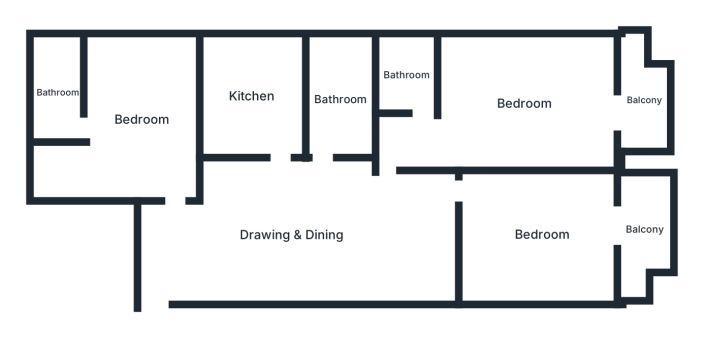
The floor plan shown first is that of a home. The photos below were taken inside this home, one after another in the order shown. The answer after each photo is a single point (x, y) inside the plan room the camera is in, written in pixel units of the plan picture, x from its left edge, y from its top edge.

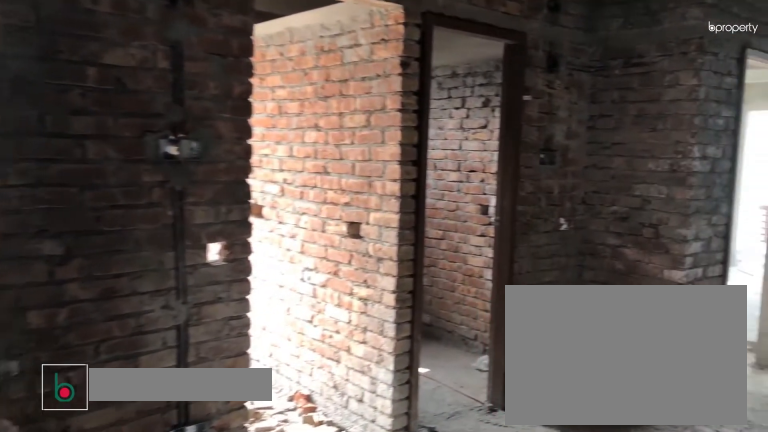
(290, 235)
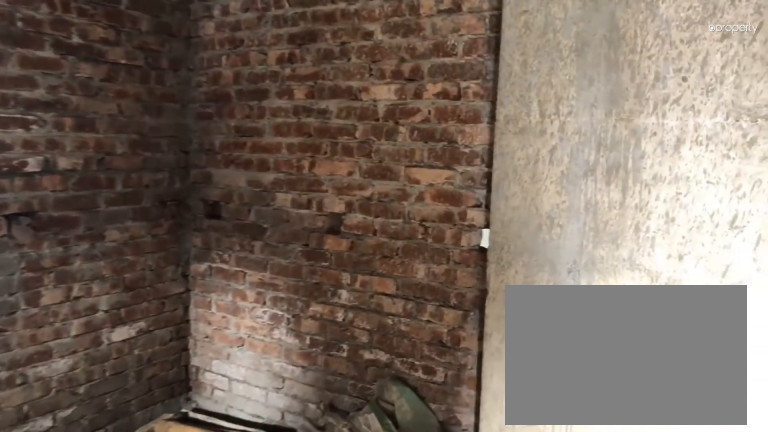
(290, 235)
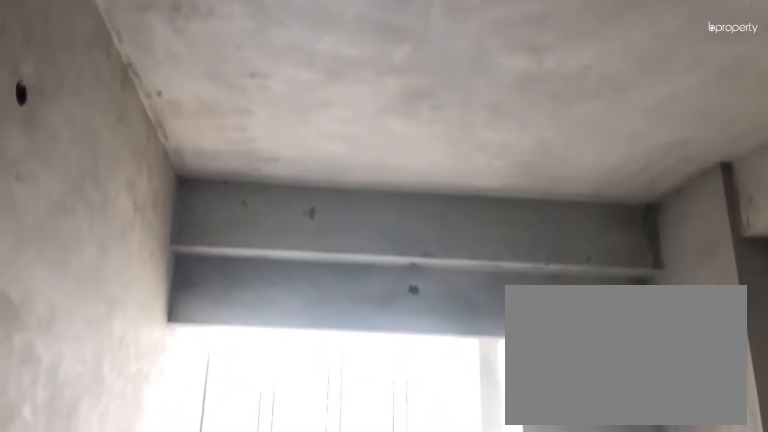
(541, 235)
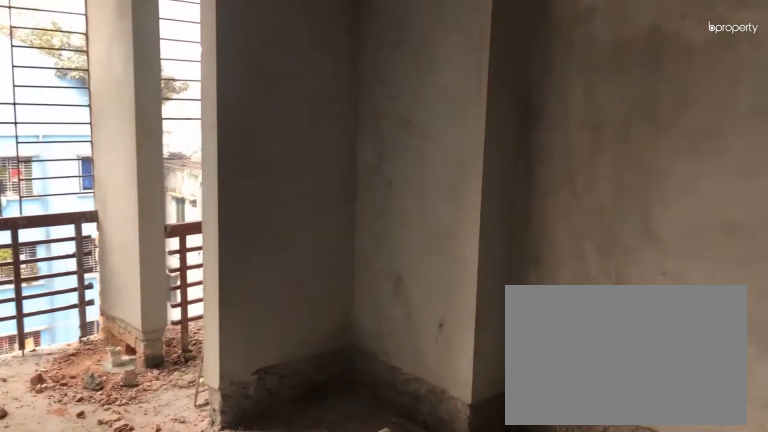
(541, 235)
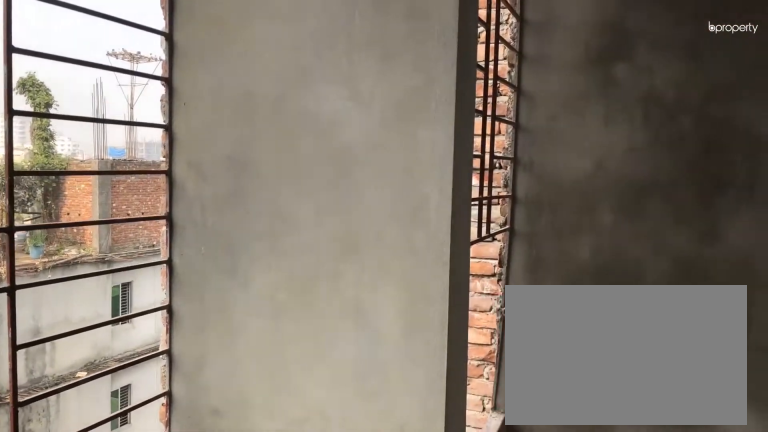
(643, 227)
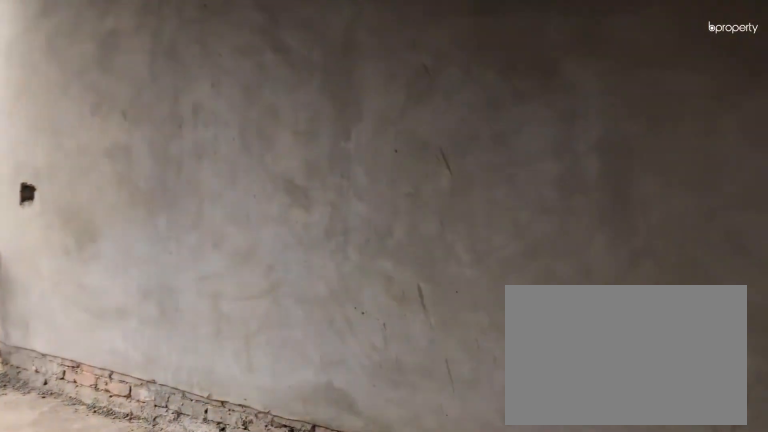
(523, 102)
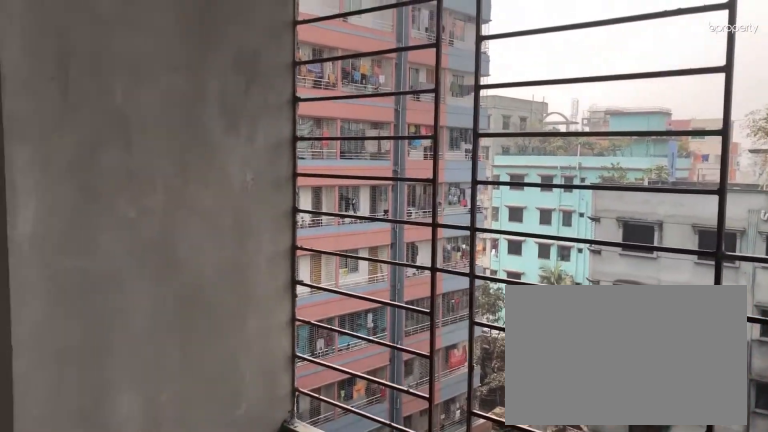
(643, 101)
